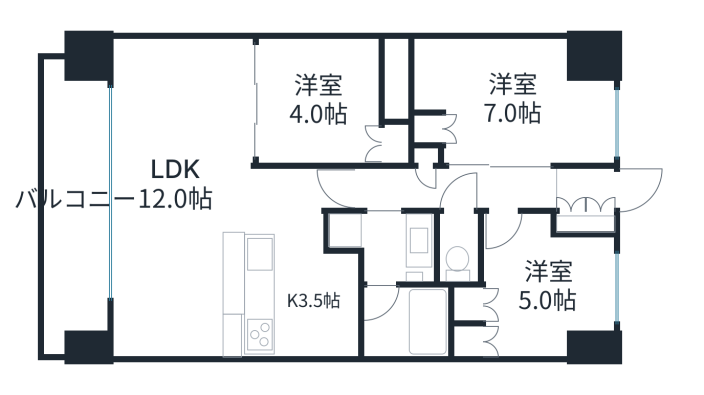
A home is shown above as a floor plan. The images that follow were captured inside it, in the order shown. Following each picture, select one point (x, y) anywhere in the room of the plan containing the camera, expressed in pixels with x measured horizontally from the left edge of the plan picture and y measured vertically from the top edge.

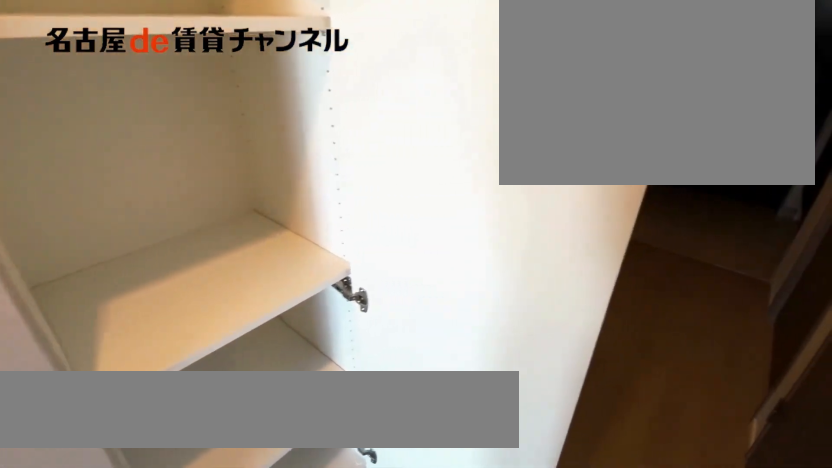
(424, 156)
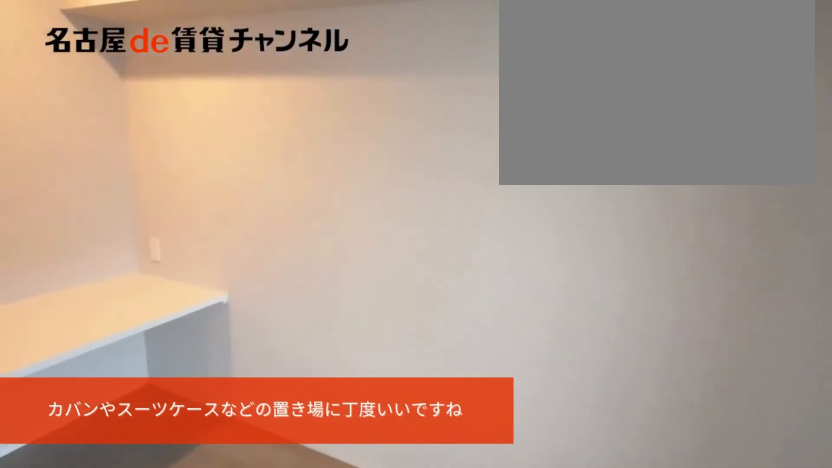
(512, 99)
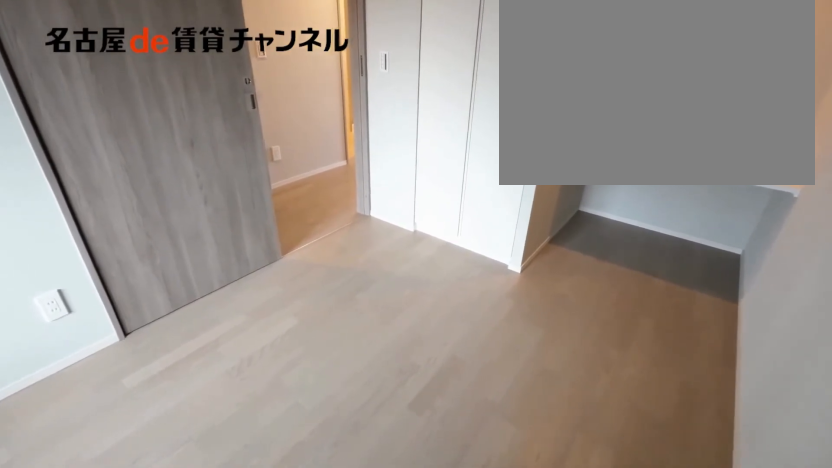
(512, 99)
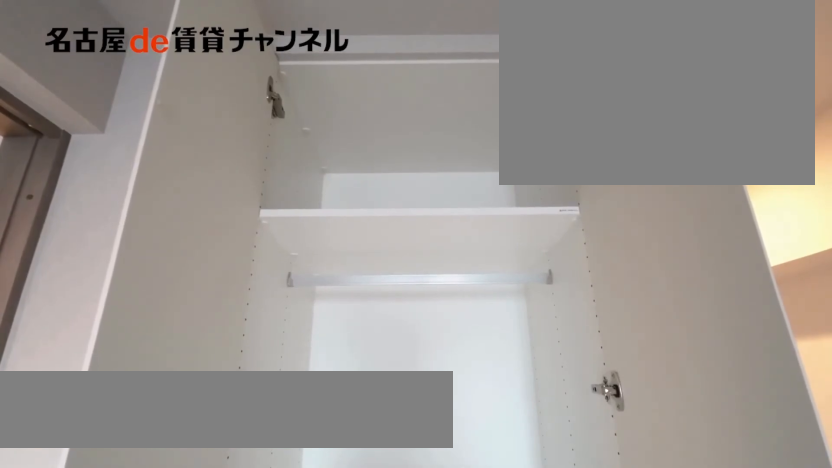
(426, 128)
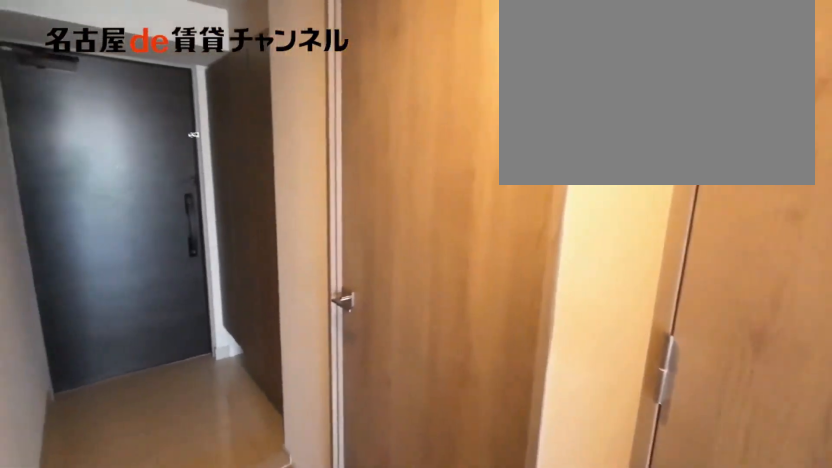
(586, 189)
